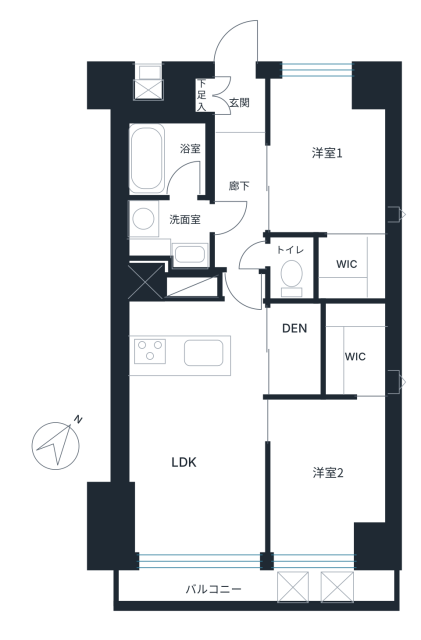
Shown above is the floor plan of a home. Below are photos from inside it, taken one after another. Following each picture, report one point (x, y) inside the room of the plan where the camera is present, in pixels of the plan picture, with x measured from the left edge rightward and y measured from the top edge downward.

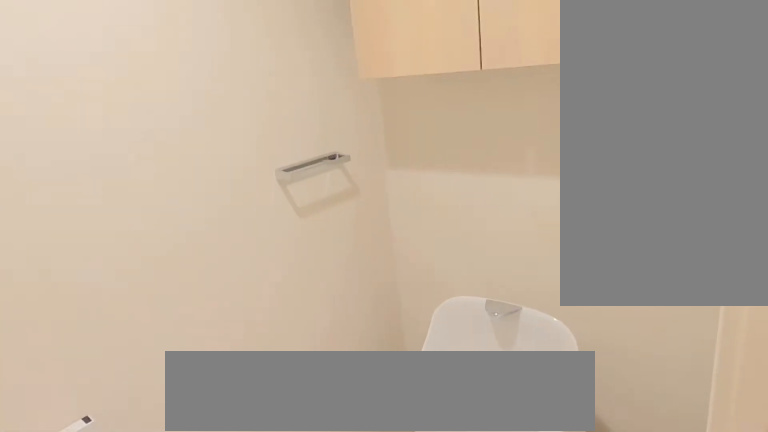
(296, 269)
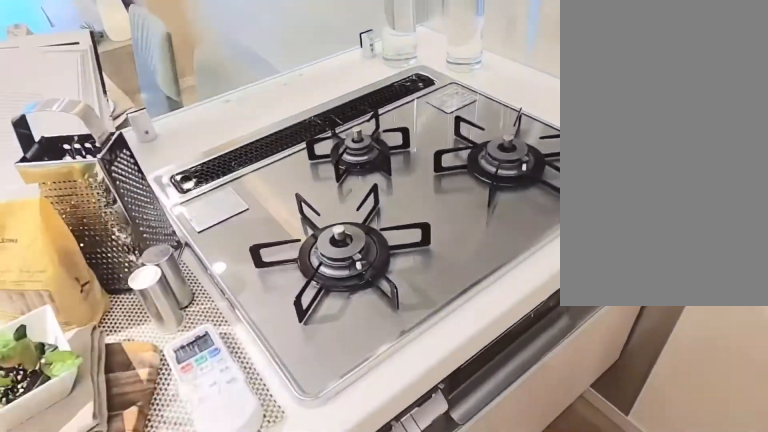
(181, 324)
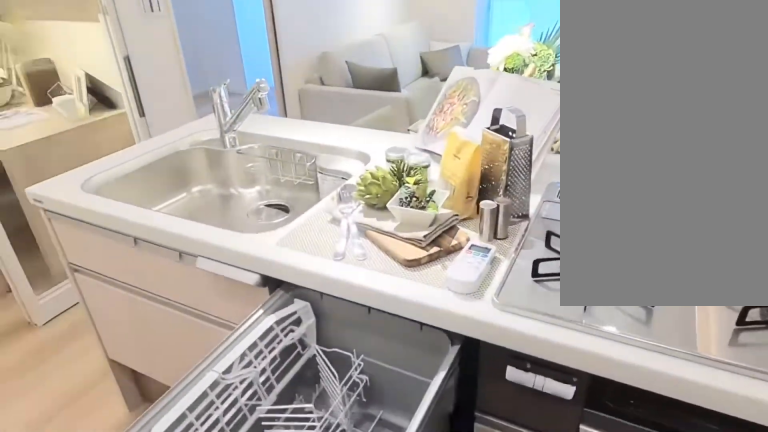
(181, 324)
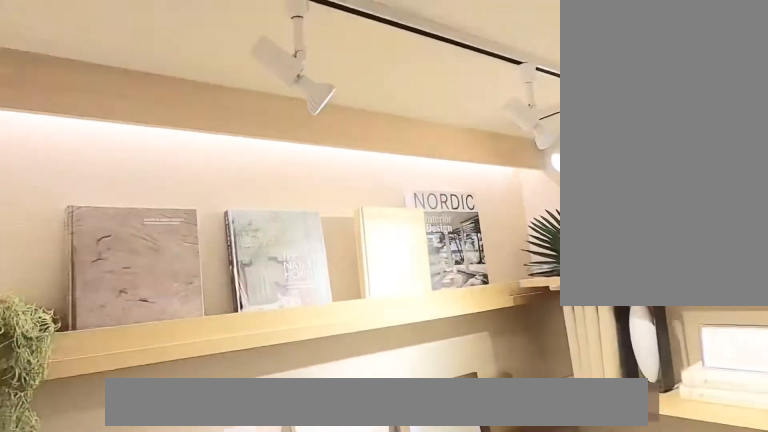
(287, 341)
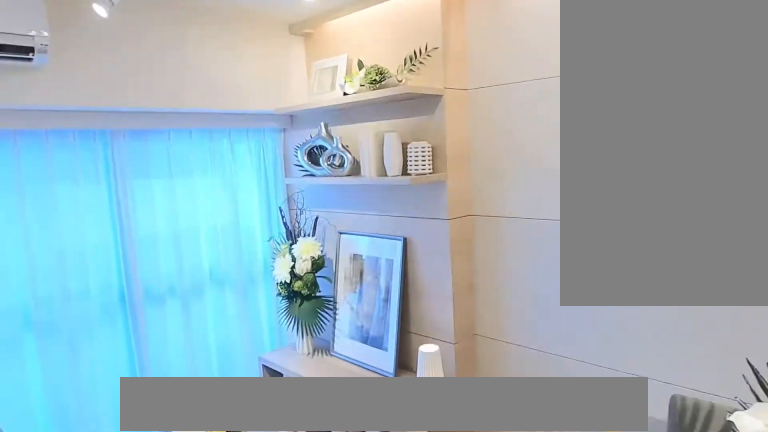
(189, 473)
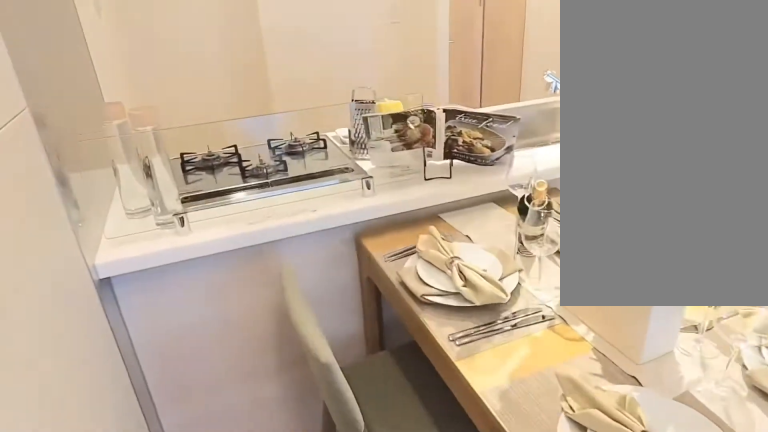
(189, 473)
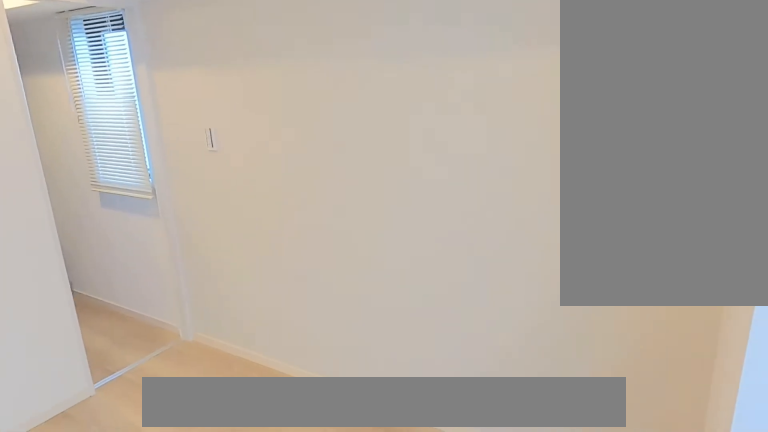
(325, 473)
